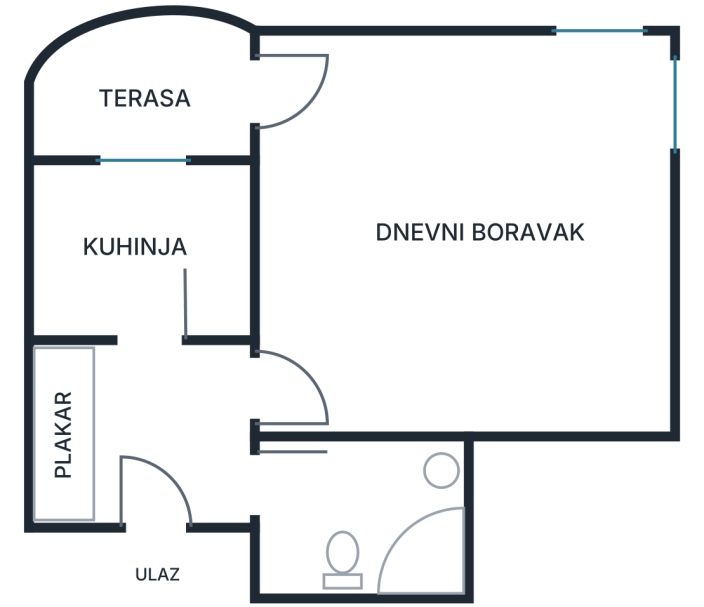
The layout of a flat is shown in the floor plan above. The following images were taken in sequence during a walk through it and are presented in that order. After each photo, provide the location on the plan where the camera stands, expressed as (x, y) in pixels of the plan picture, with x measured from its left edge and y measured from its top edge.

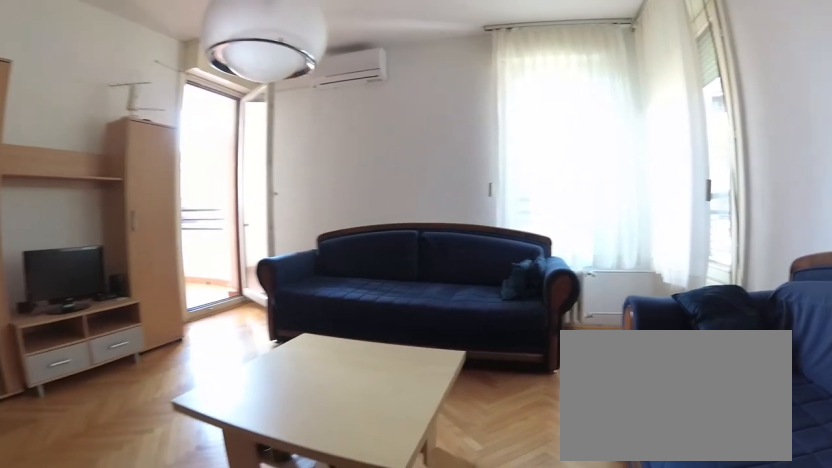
(454, 380)
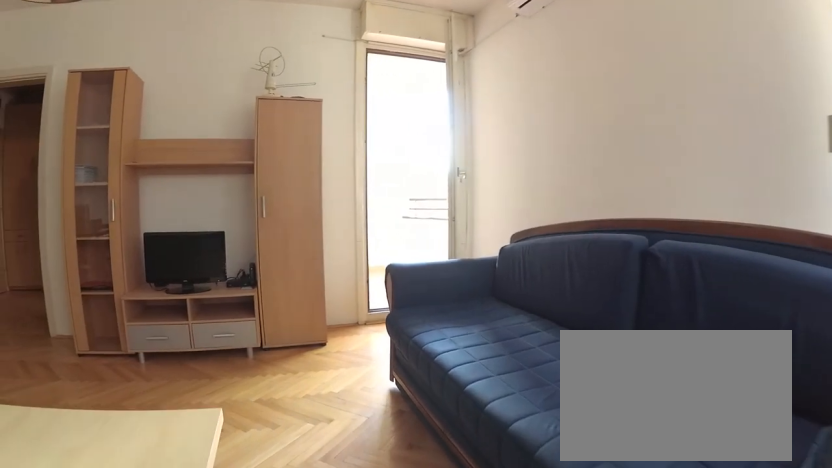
(581, 219)
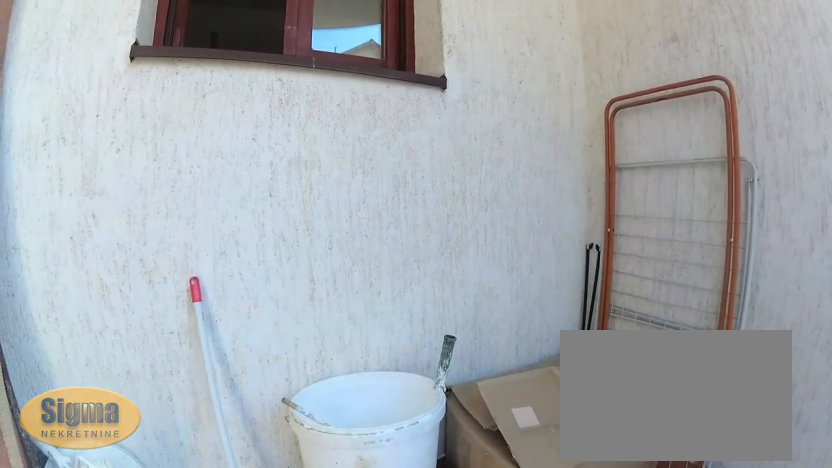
(192, 82)
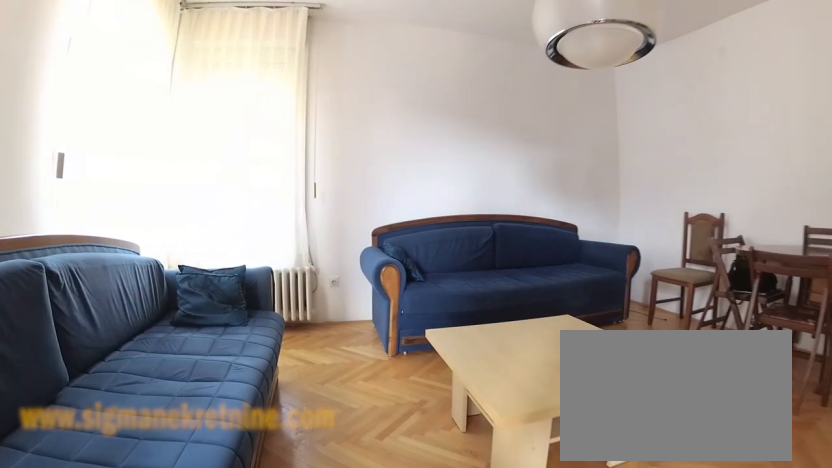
(365, 153)
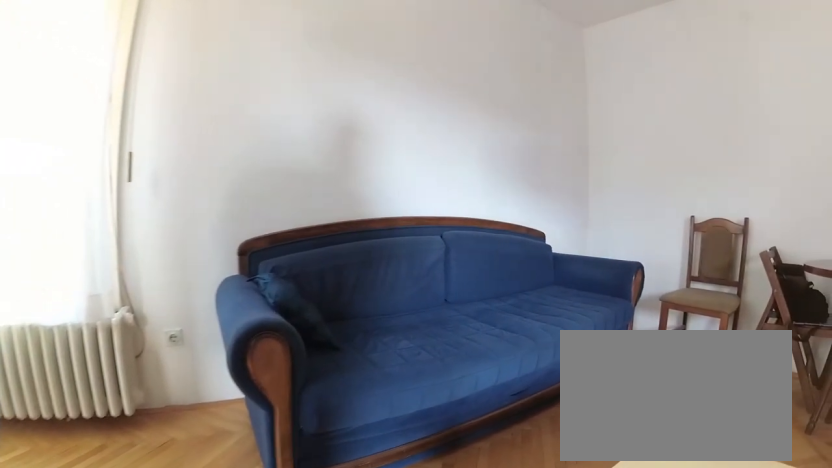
(426, 182)
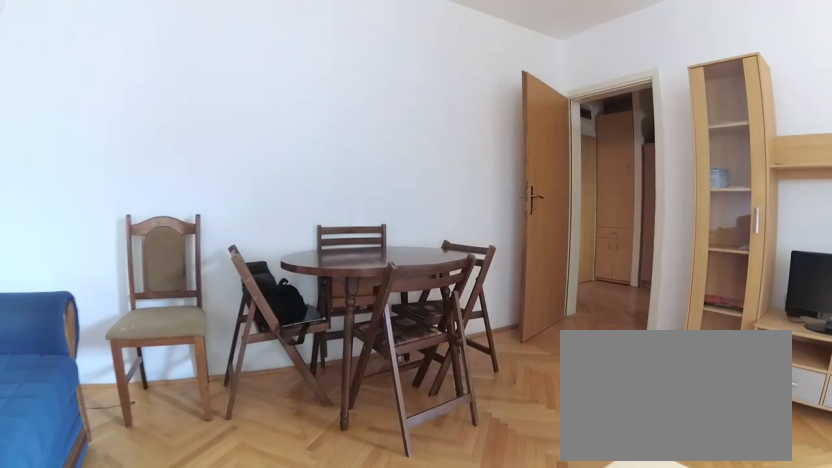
(502, 223)
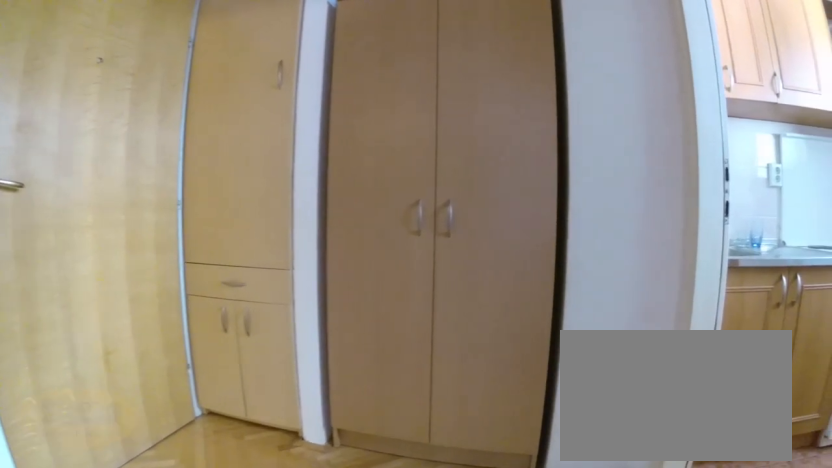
(258, 377)
